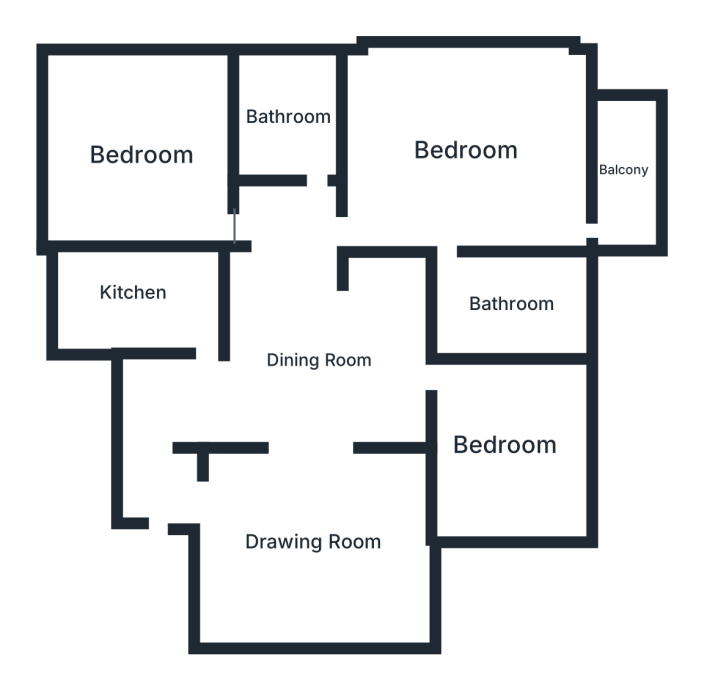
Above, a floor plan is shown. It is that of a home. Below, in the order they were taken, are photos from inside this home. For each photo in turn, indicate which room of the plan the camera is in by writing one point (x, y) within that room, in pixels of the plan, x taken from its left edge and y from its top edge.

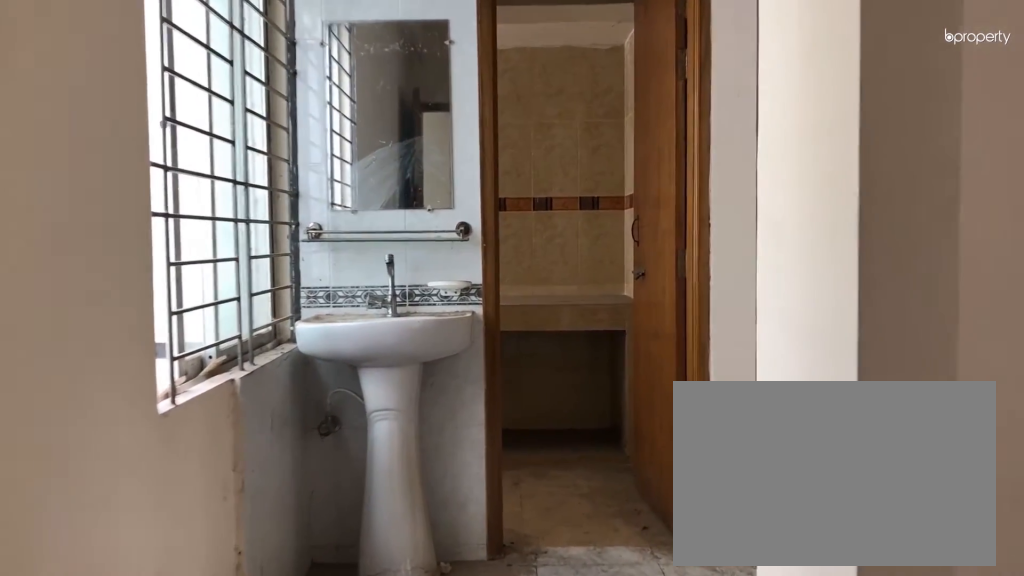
(162, 424)
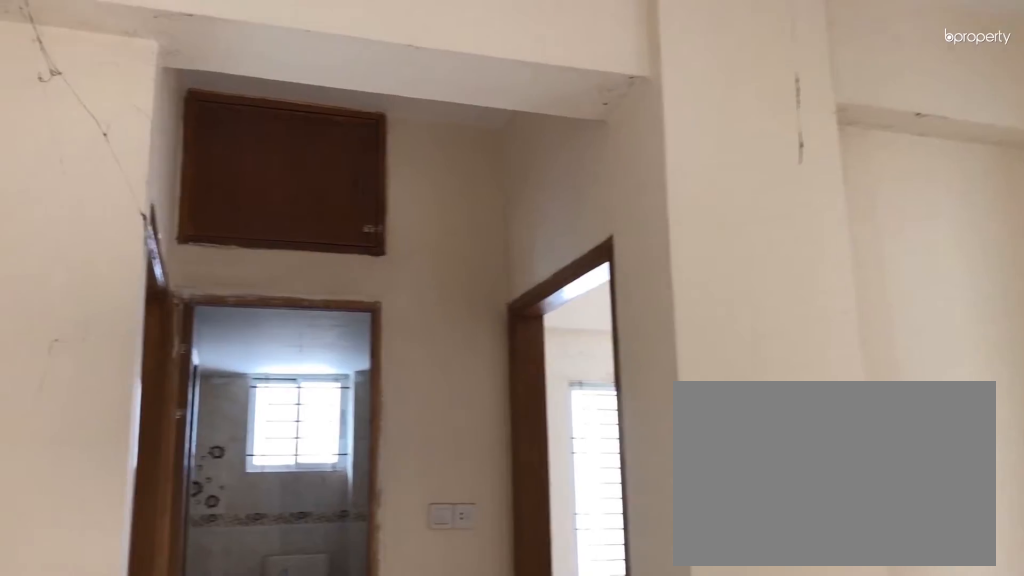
(319, 361)
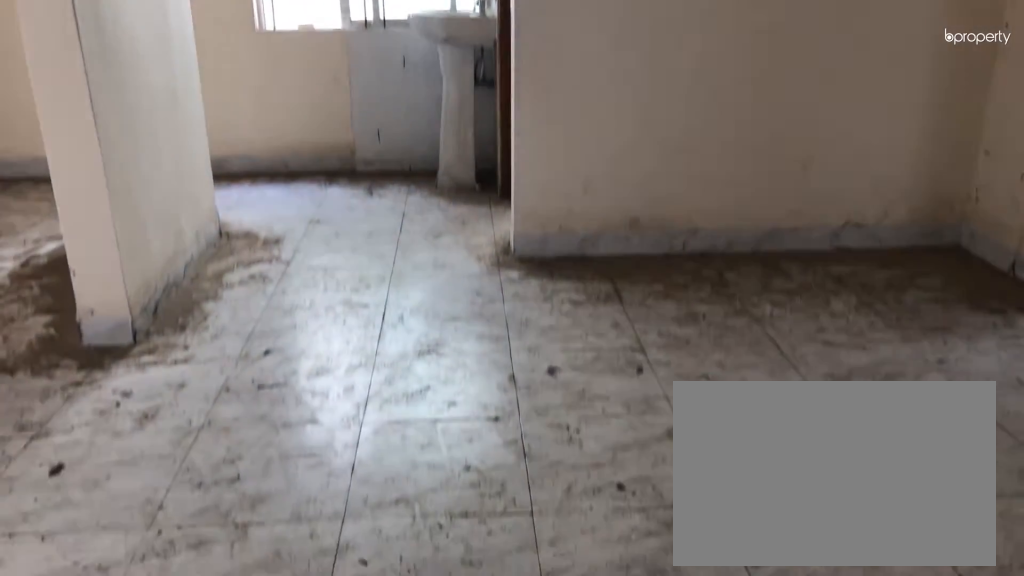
(319, 361)
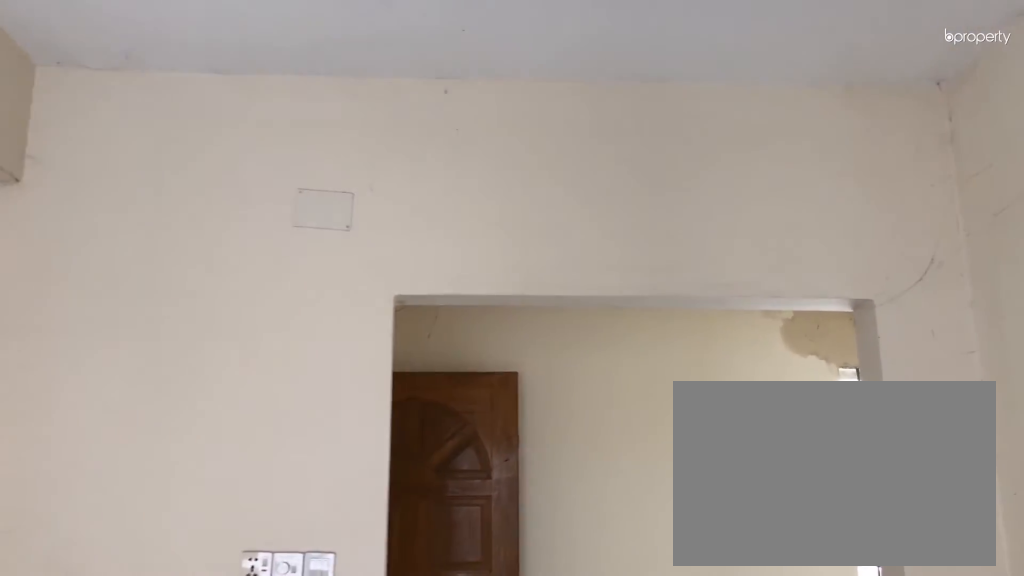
(325, 554)
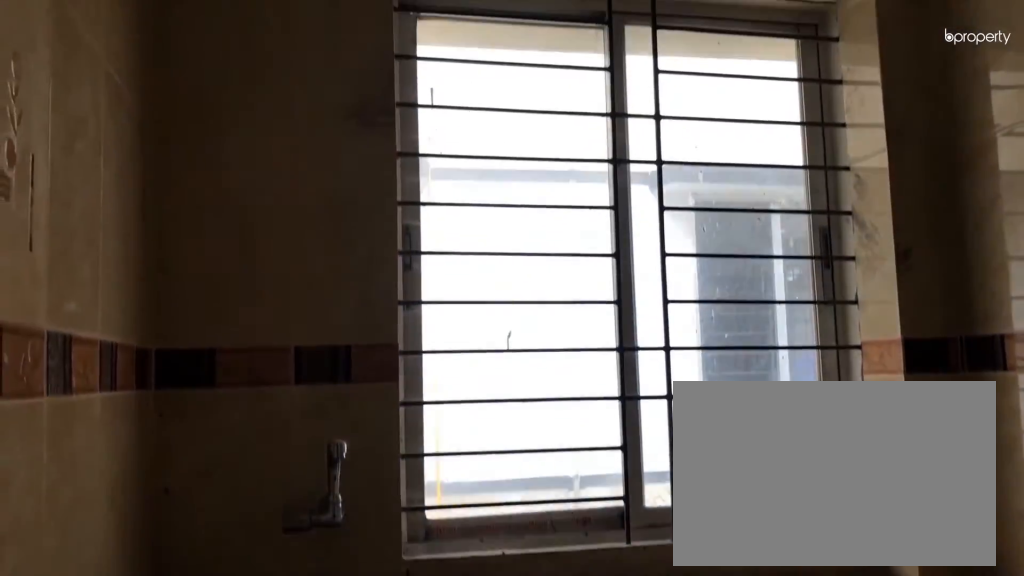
(133, 294)
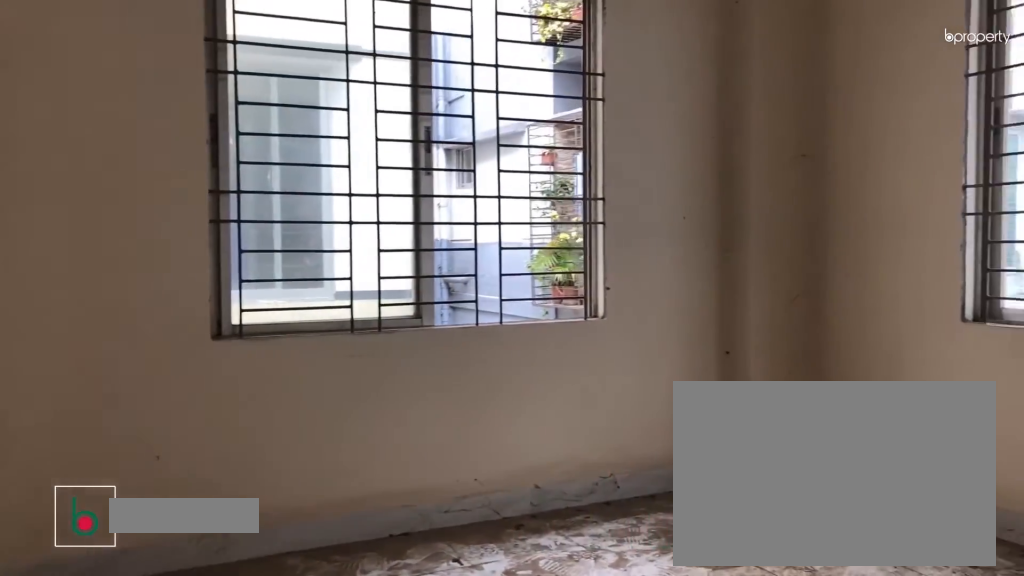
(138, 157)
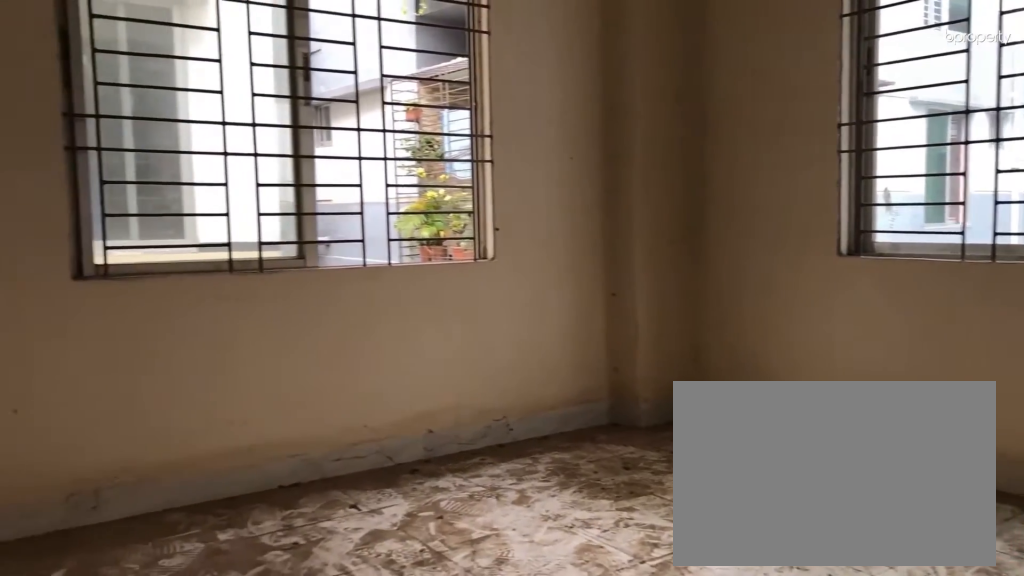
(138, 157)
